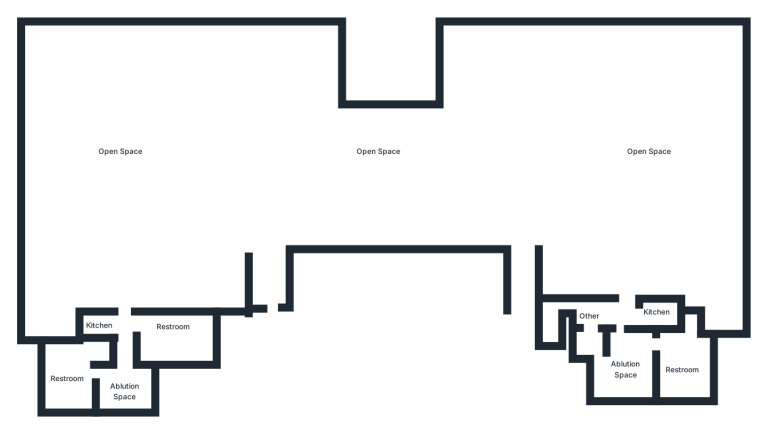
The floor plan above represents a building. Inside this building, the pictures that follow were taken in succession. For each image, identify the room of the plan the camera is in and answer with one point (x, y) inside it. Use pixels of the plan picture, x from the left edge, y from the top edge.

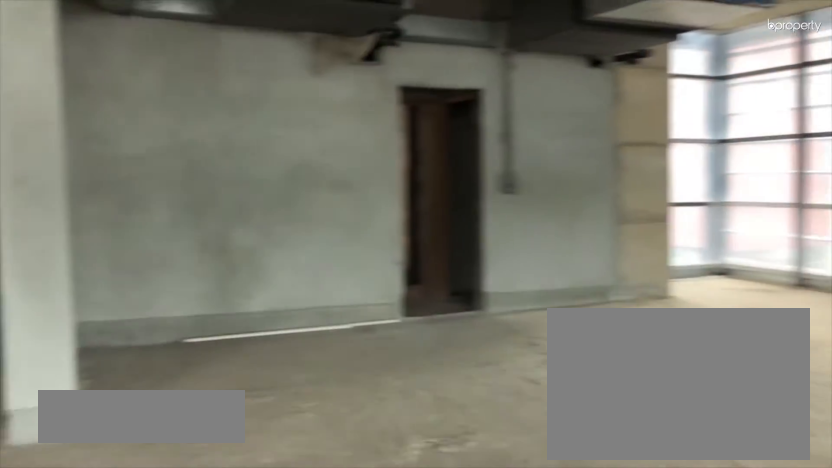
(137, 174)
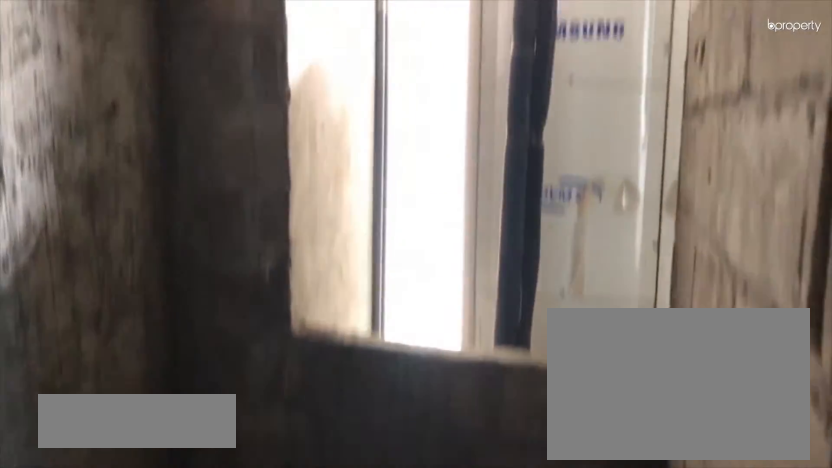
(199, 333)
